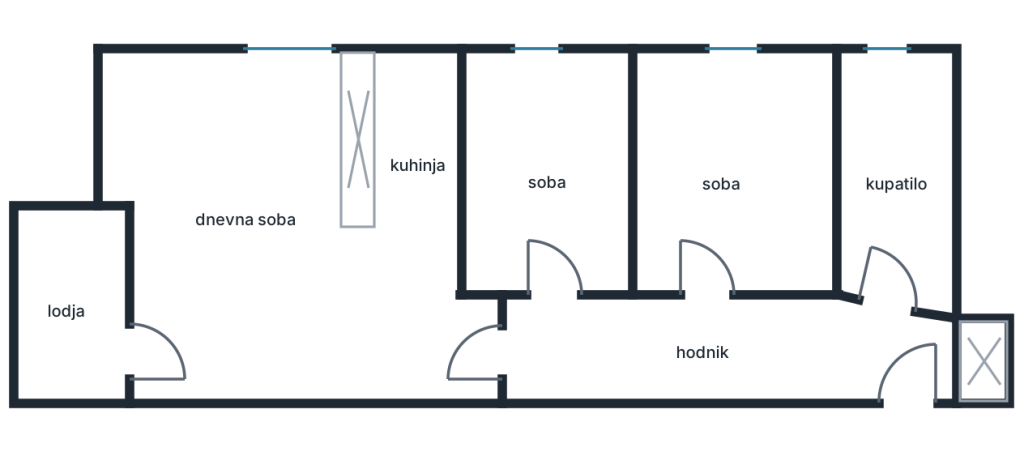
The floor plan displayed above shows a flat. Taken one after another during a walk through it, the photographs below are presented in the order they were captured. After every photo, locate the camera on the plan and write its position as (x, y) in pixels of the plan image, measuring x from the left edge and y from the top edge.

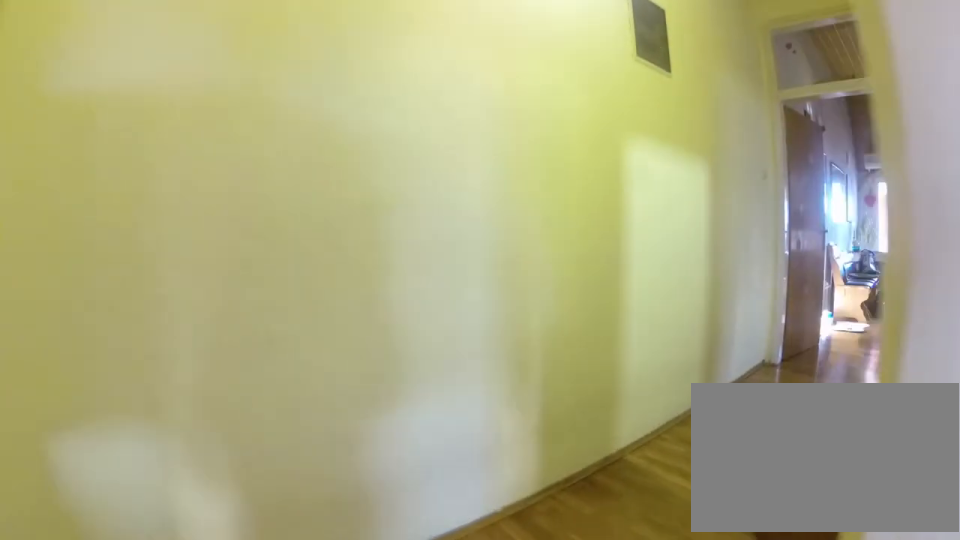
(719, 281)
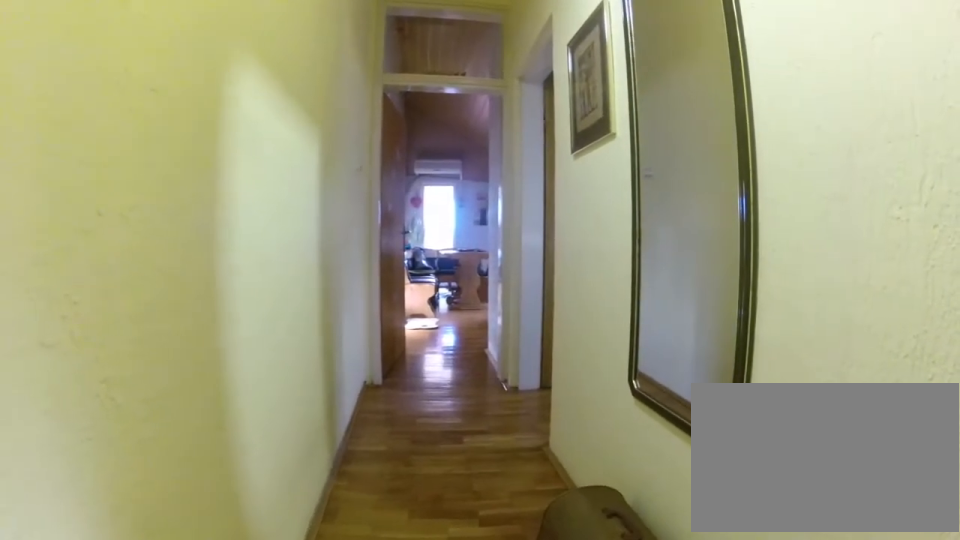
(690, 338)
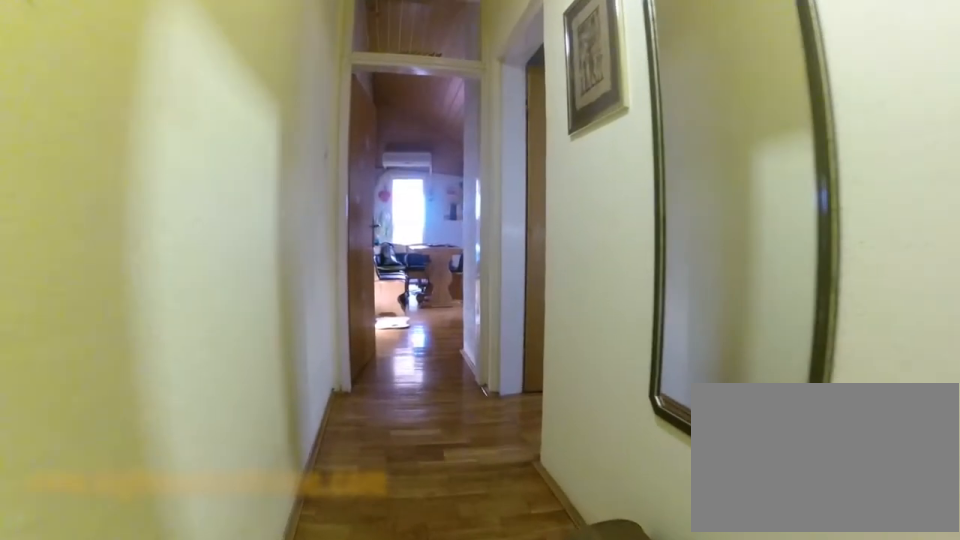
(676, 339)
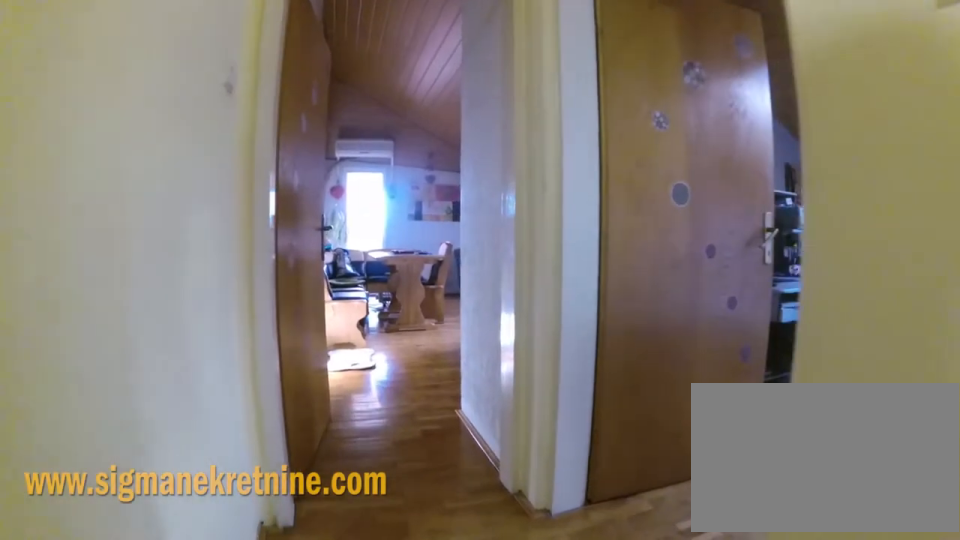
(608, 341)
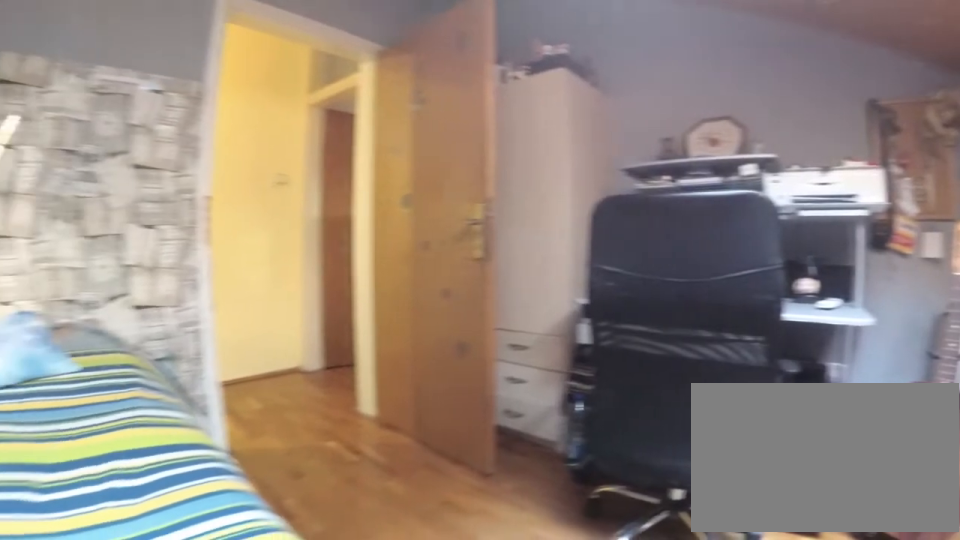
(610, 133)
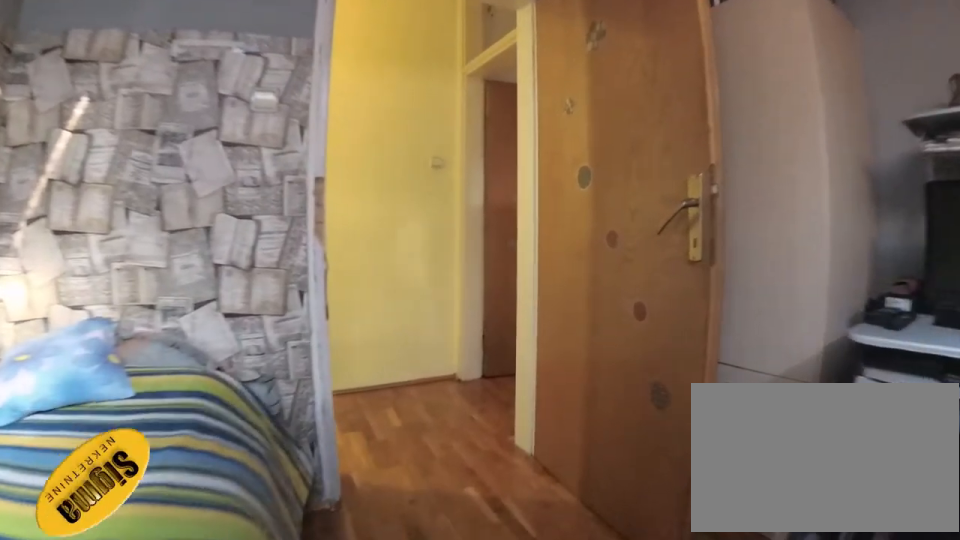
(564, 148)
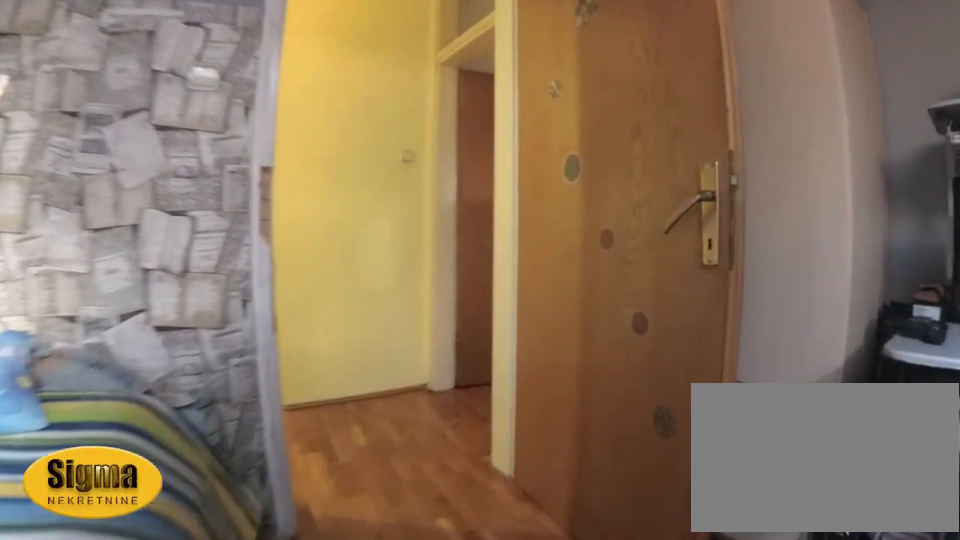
(563, 157)
